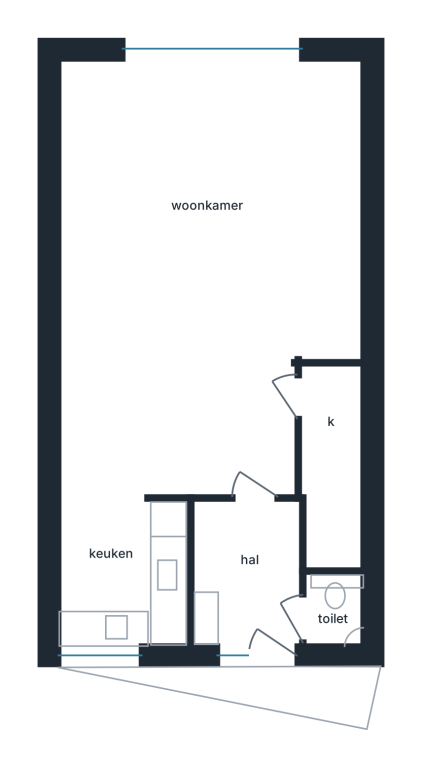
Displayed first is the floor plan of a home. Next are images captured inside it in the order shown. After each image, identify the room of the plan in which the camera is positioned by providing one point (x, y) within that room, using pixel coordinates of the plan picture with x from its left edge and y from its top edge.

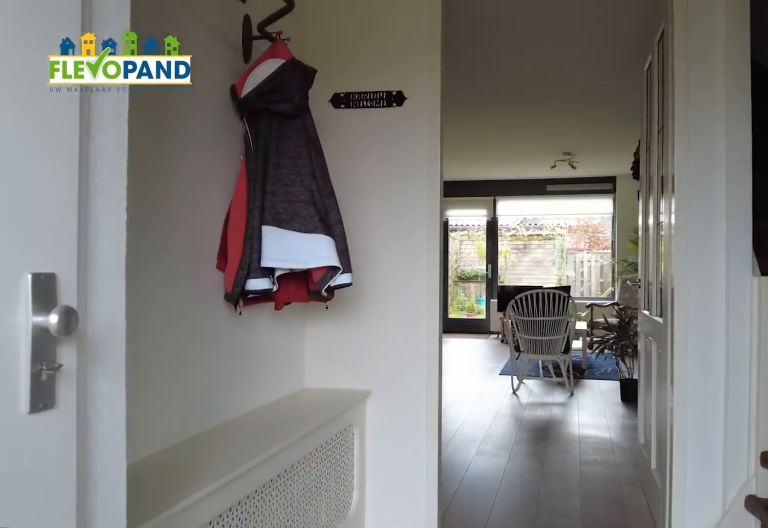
(253, 571)
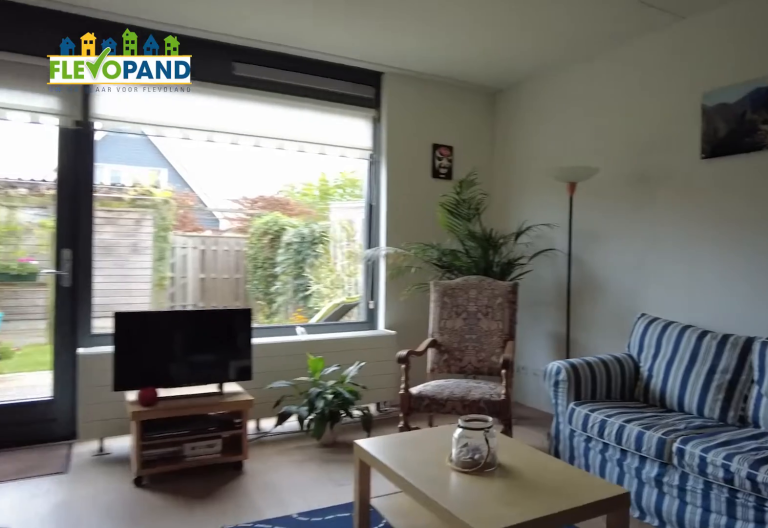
(237, 264)
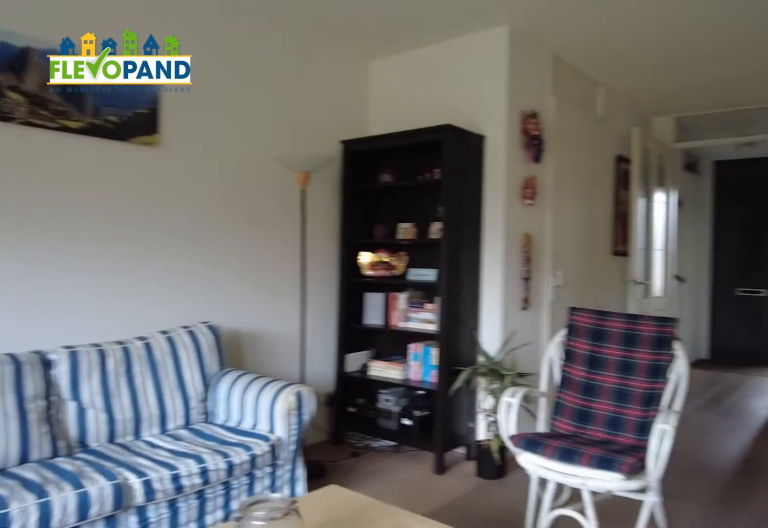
(237, 264)
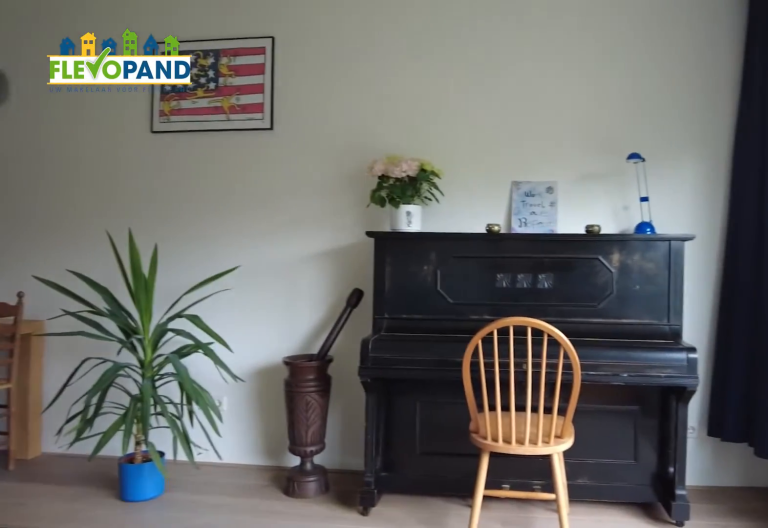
(237, 264)
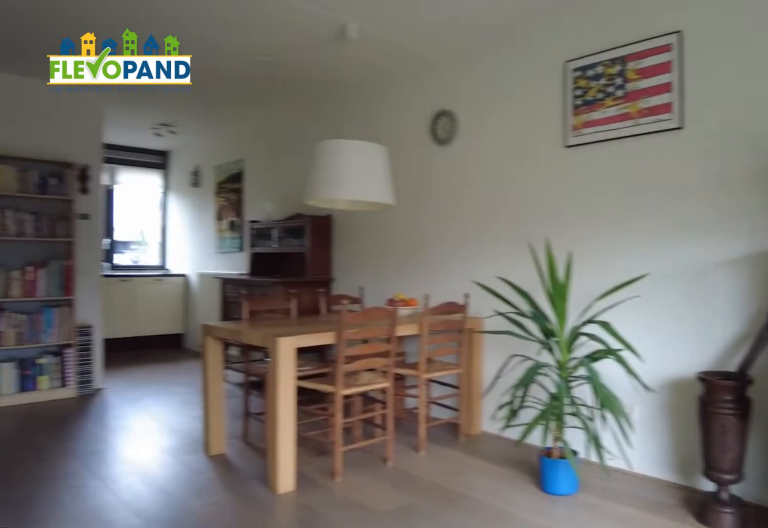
(237, 264)
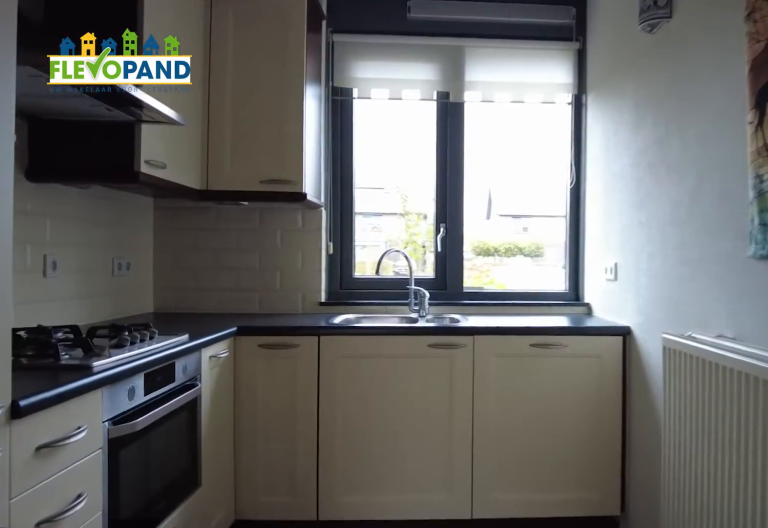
(120, 574)
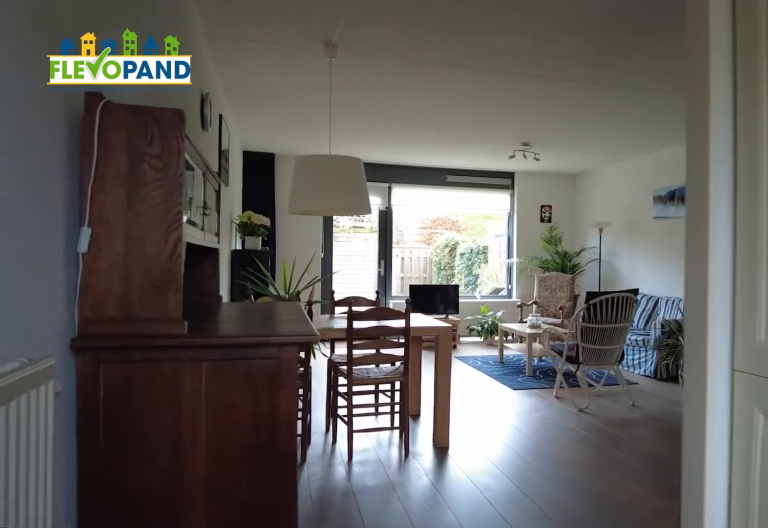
(120, 574)
